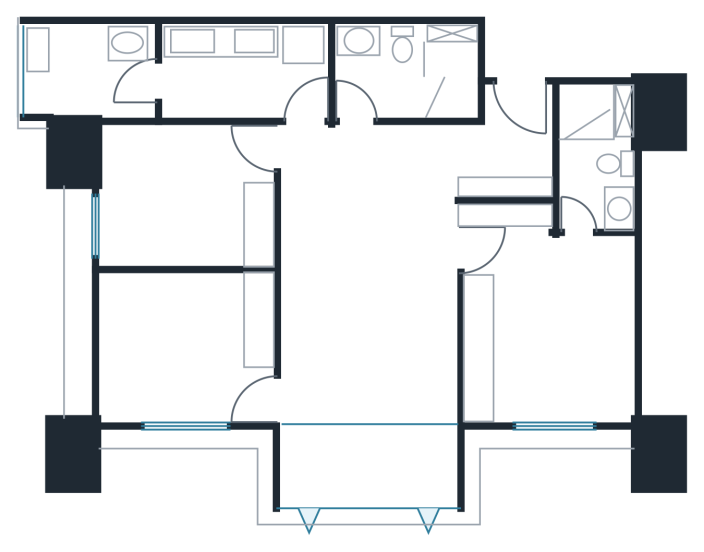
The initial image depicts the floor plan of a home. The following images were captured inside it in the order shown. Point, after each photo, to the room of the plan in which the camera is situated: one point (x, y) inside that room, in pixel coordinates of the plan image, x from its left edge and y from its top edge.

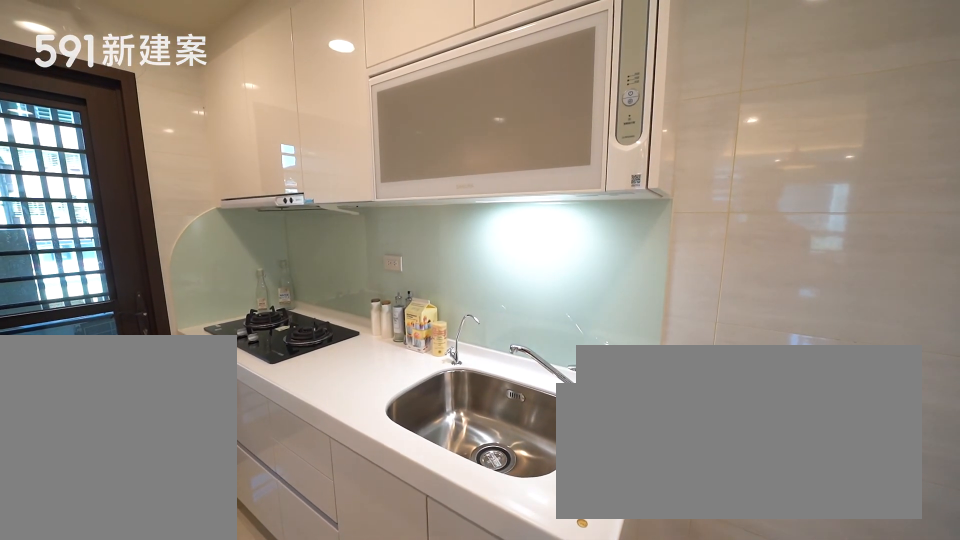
(241, 73)
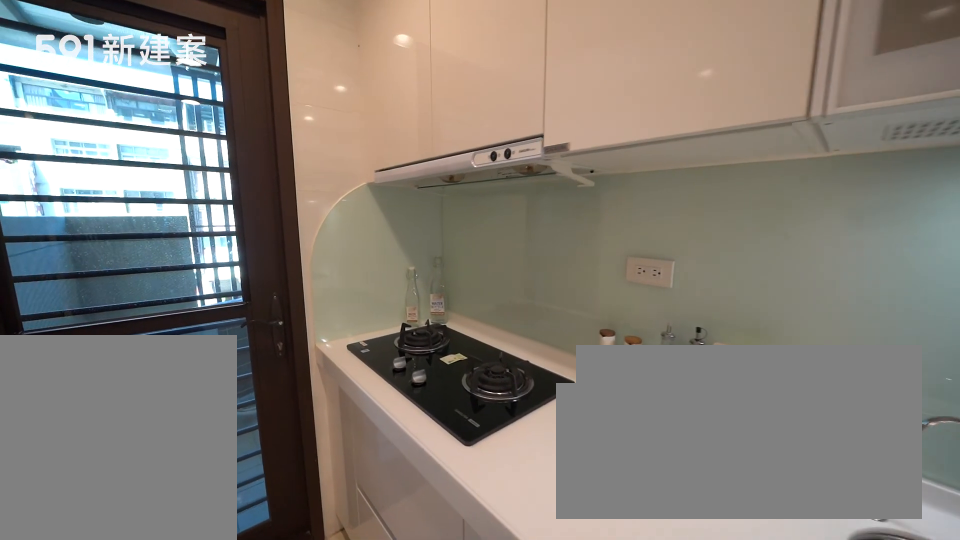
(241, 73)
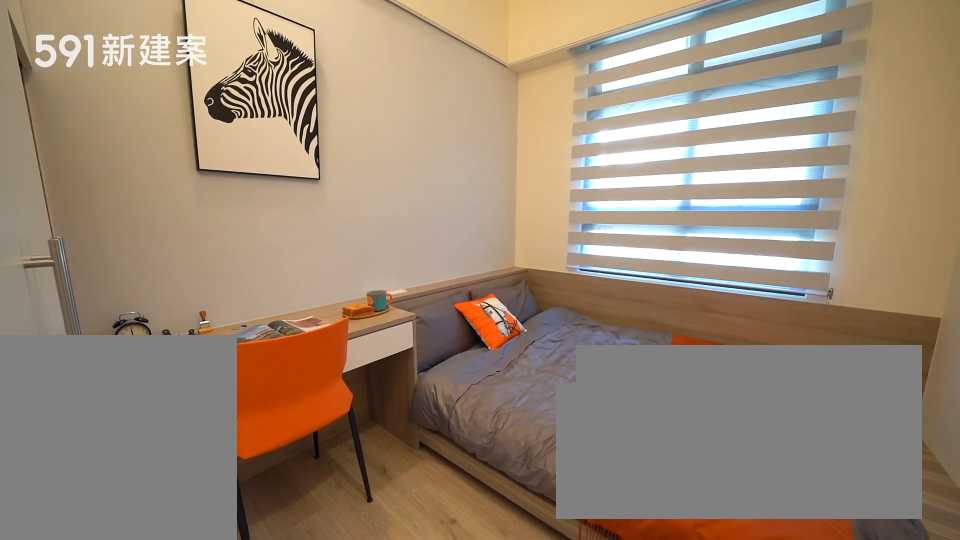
(183, 197)
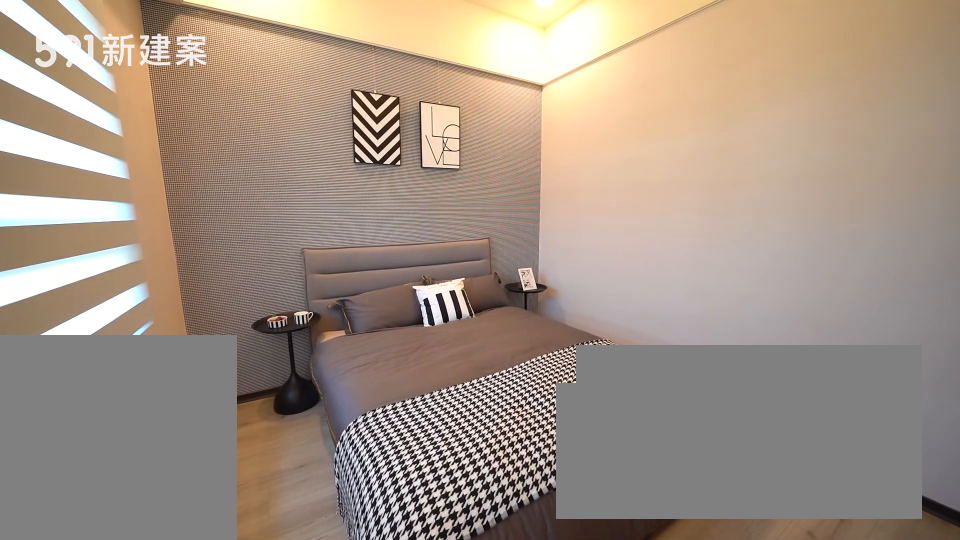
(187, 349)
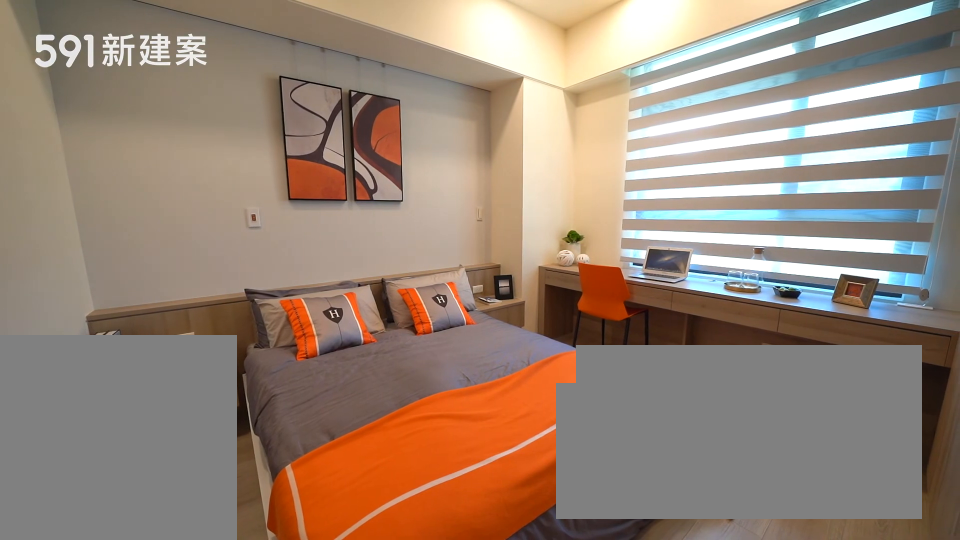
(549, 333)
